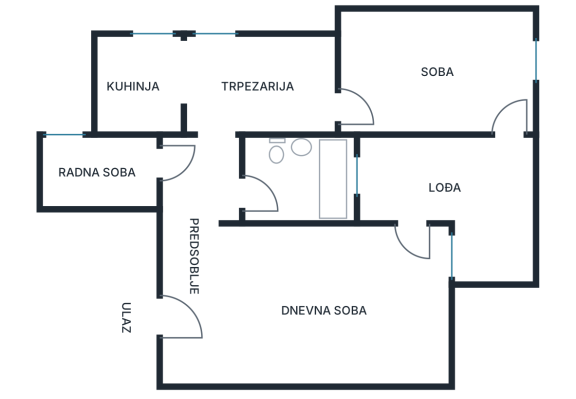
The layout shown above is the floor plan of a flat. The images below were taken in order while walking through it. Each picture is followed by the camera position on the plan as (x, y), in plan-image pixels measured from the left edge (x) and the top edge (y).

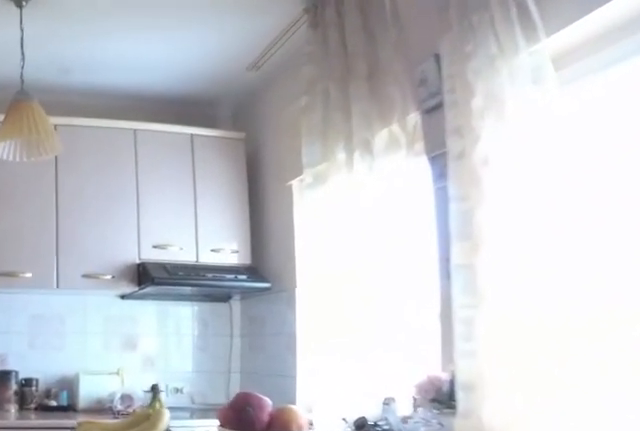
(242, 113)
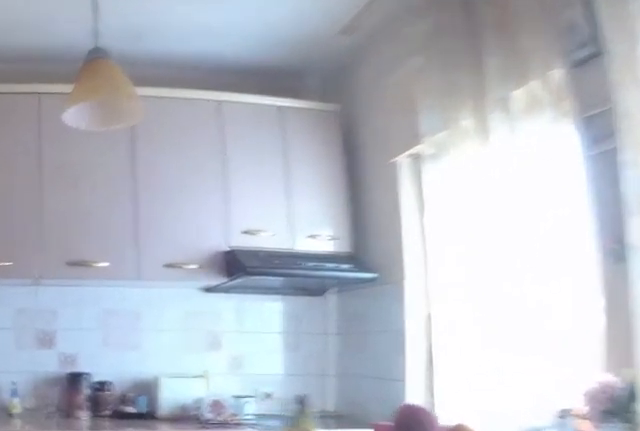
(225, 113)
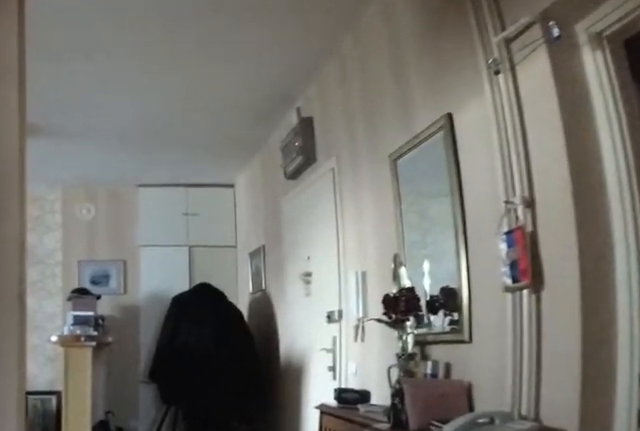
(206, 142)
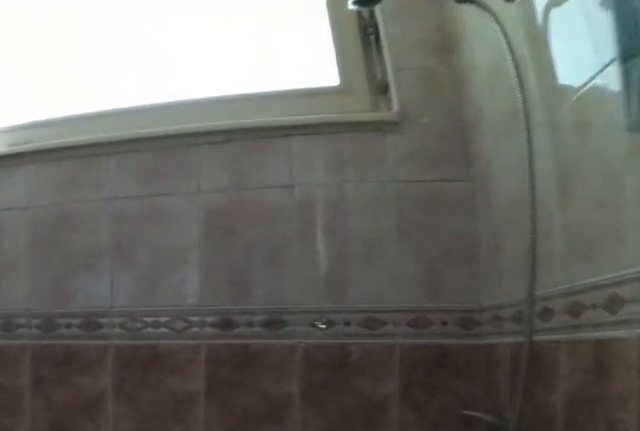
(311, 201)
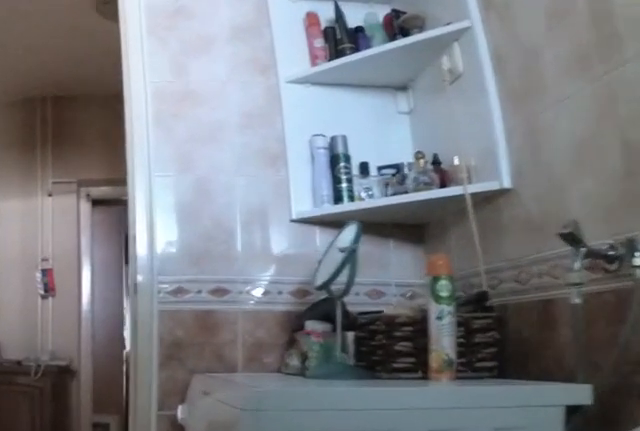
(333, 203)
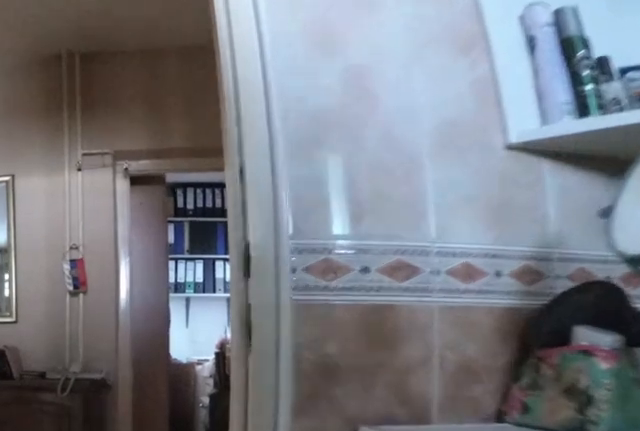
(302, 201)
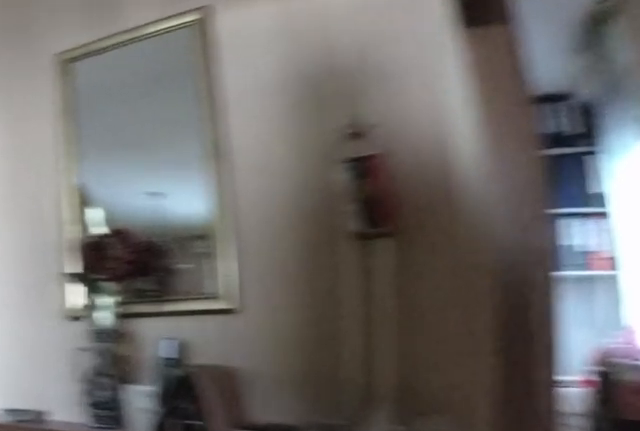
(221, 206)
